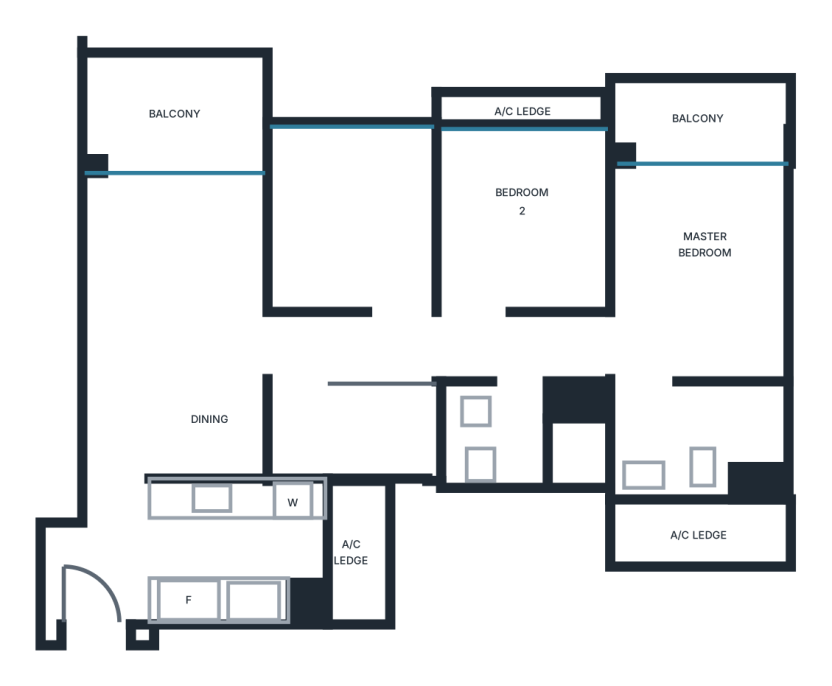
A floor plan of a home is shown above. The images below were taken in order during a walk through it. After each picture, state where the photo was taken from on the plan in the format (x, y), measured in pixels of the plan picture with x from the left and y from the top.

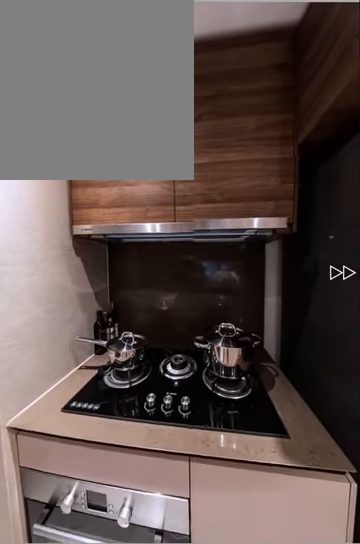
(243, 571)
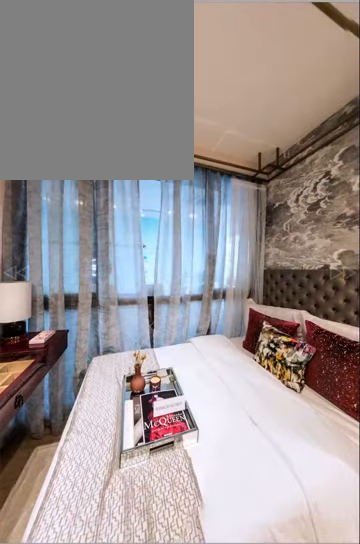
(486, 235)
